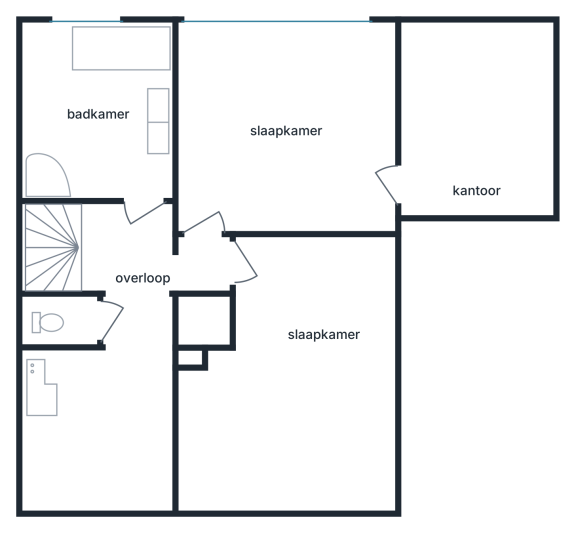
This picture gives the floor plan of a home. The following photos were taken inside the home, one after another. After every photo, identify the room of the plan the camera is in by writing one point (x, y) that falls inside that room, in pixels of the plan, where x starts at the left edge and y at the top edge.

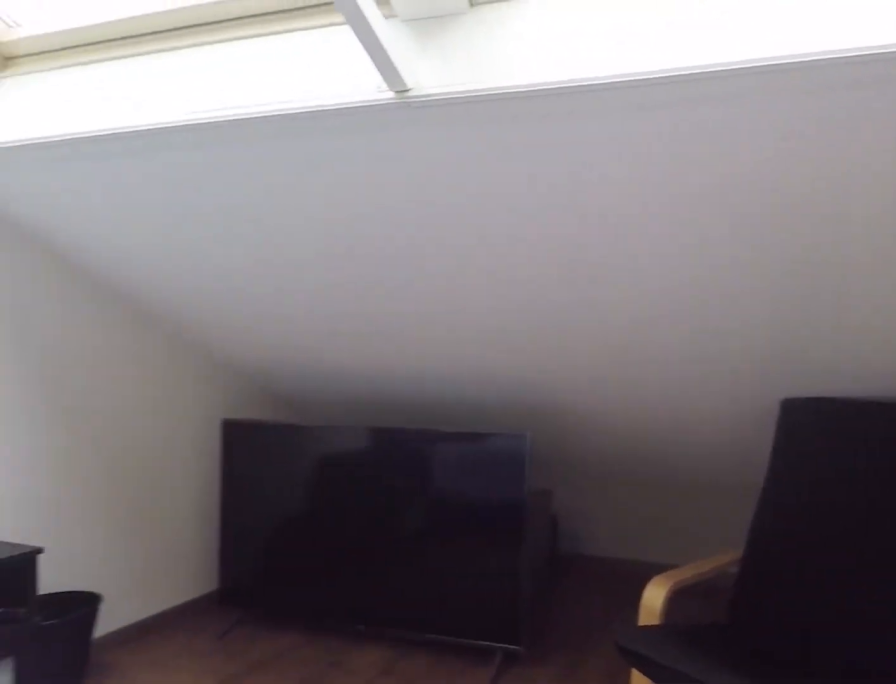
(302, 338)
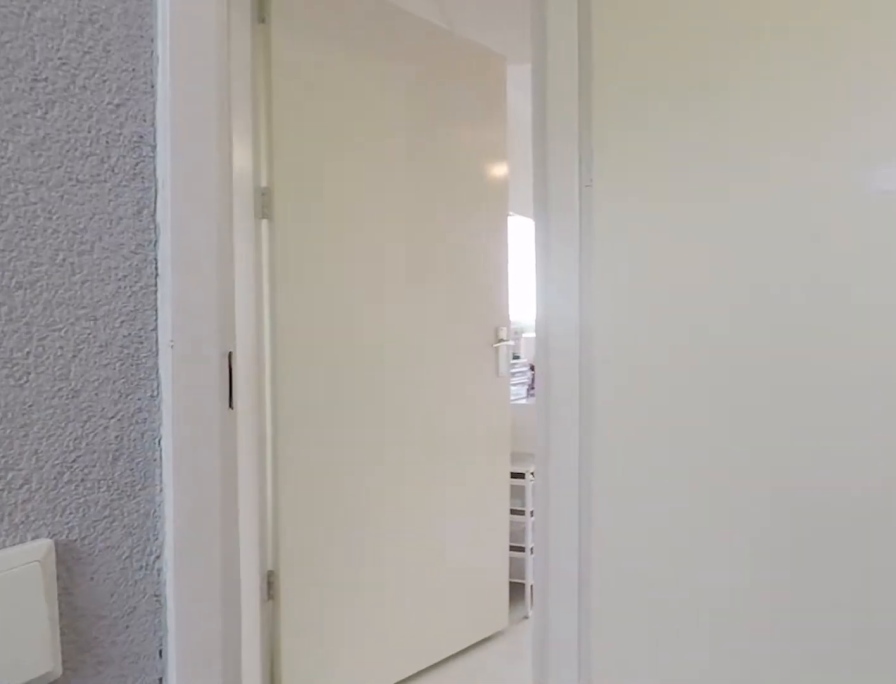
(302, 338)
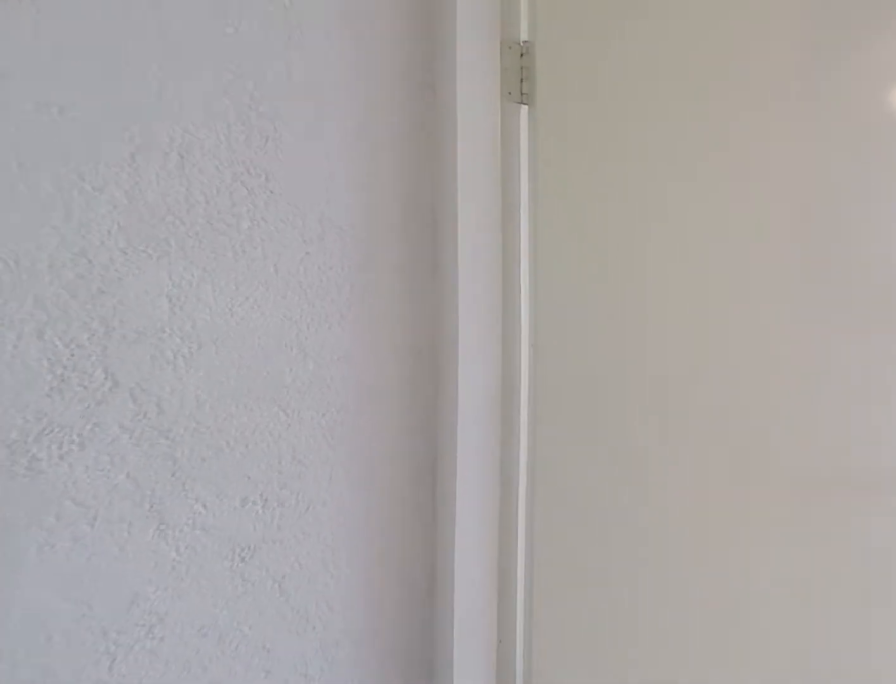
(126, 319)
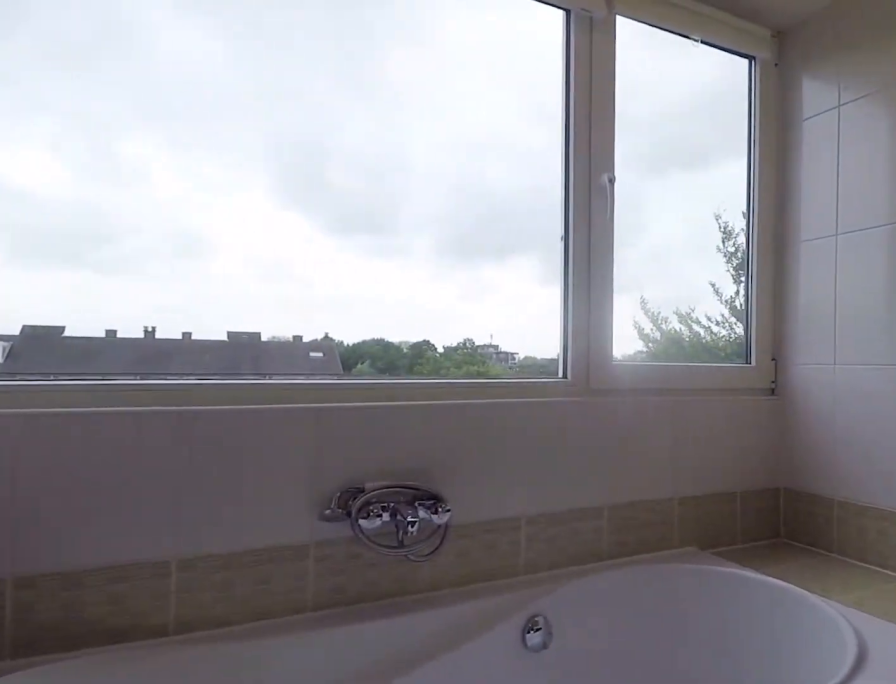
(103, 114)
